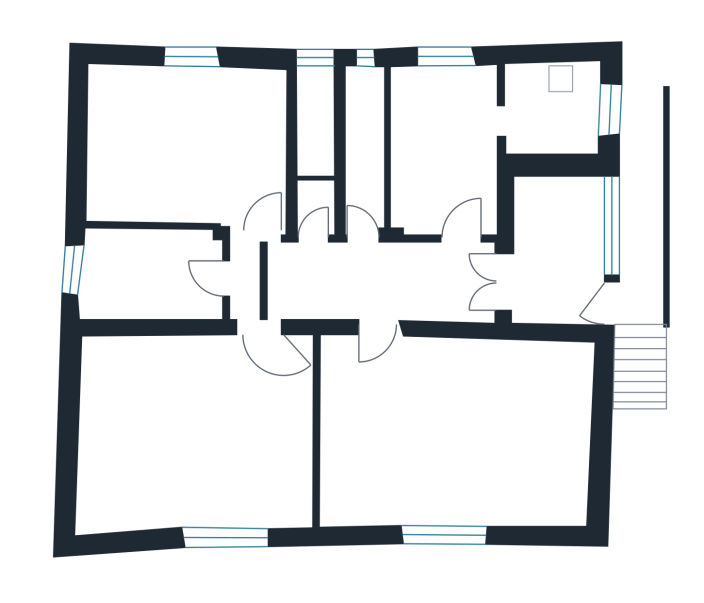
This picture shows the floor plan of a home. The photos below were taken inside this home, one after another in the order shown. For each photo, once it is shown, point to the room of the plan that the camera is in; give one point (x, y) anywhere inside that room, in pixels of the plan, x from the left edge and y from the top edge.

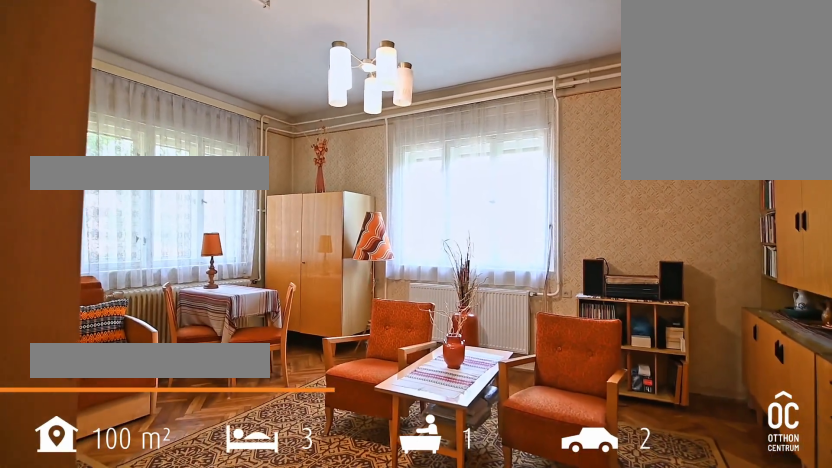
(461, 431)
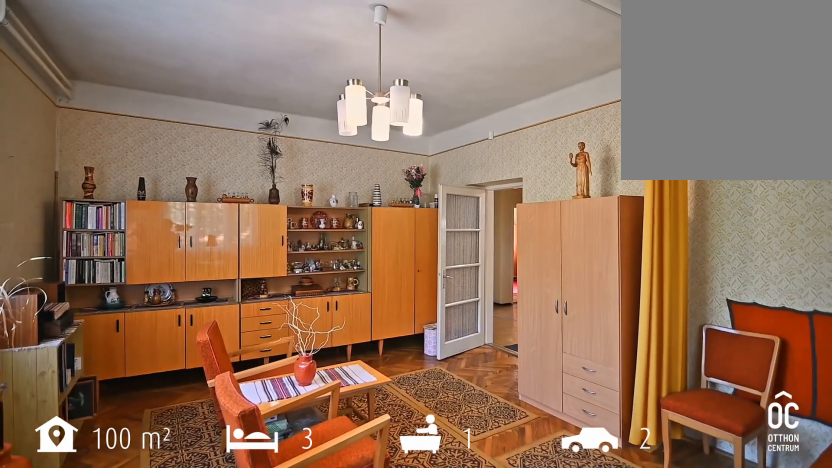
(462, 431)
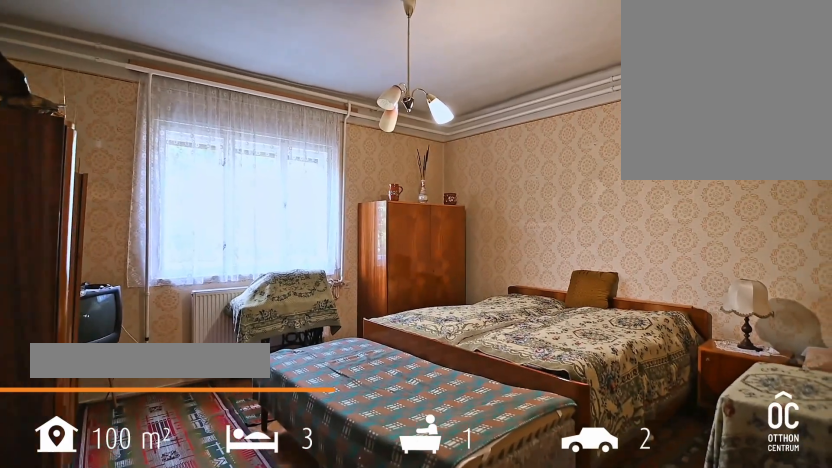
(190, 431)
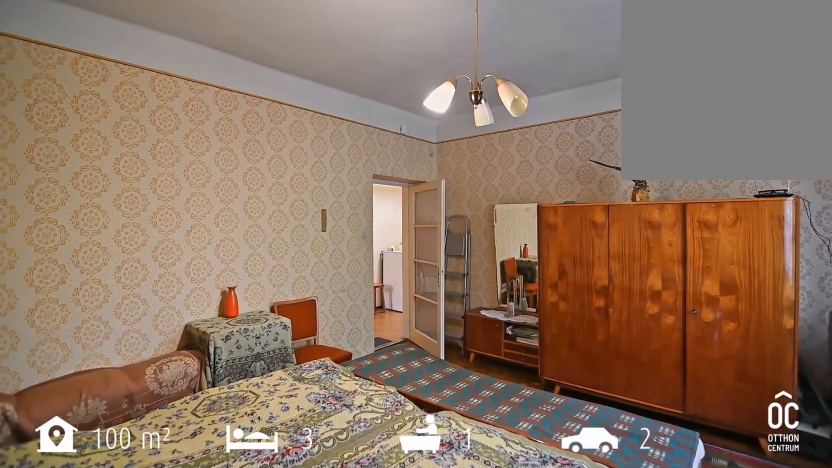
(190, 431)
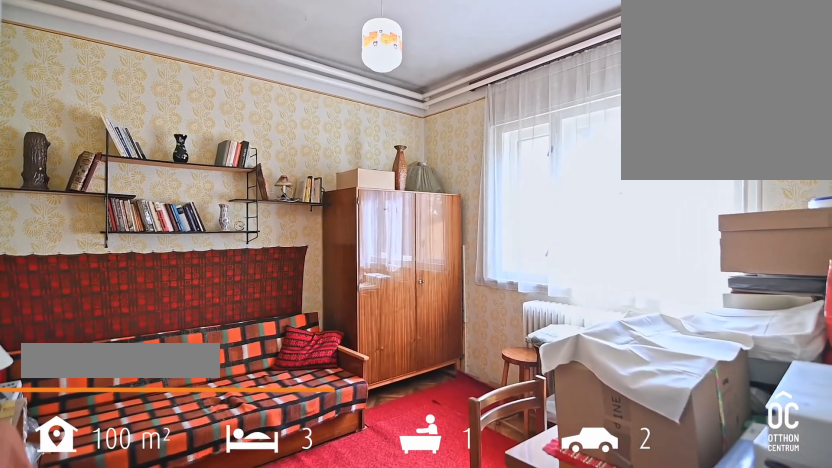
(187, 139)
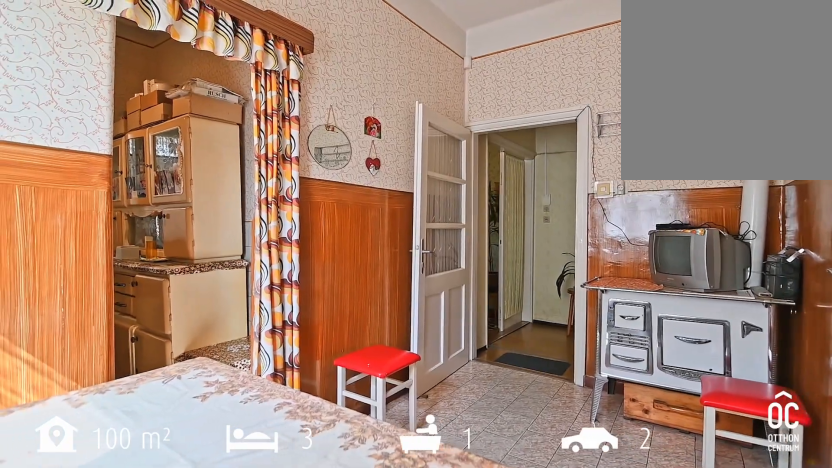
(443, 152)
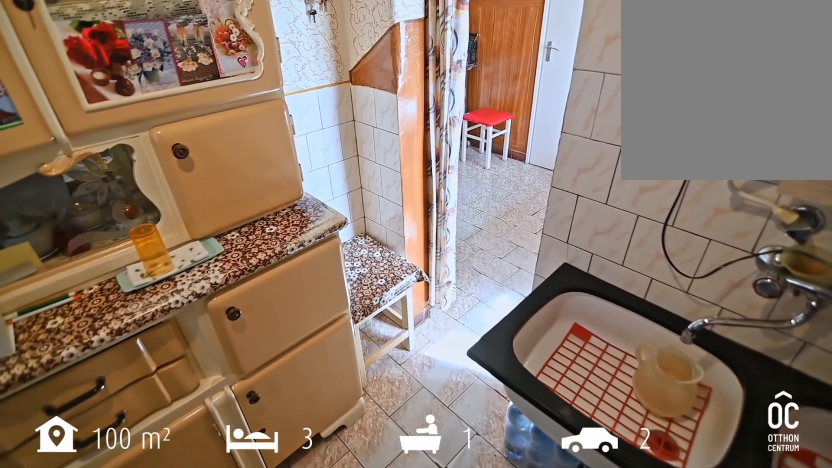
(551, 106)
